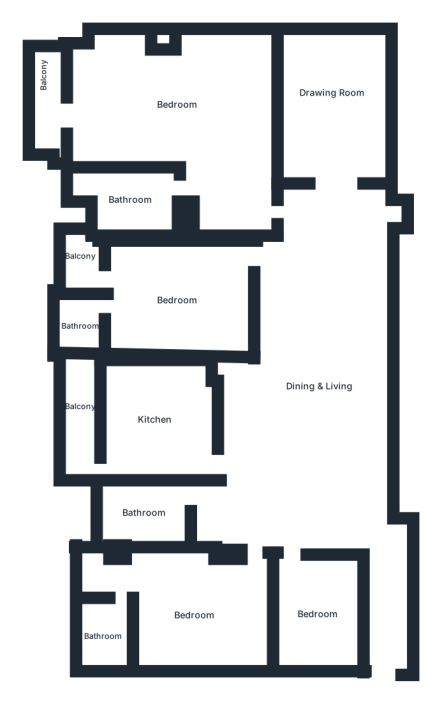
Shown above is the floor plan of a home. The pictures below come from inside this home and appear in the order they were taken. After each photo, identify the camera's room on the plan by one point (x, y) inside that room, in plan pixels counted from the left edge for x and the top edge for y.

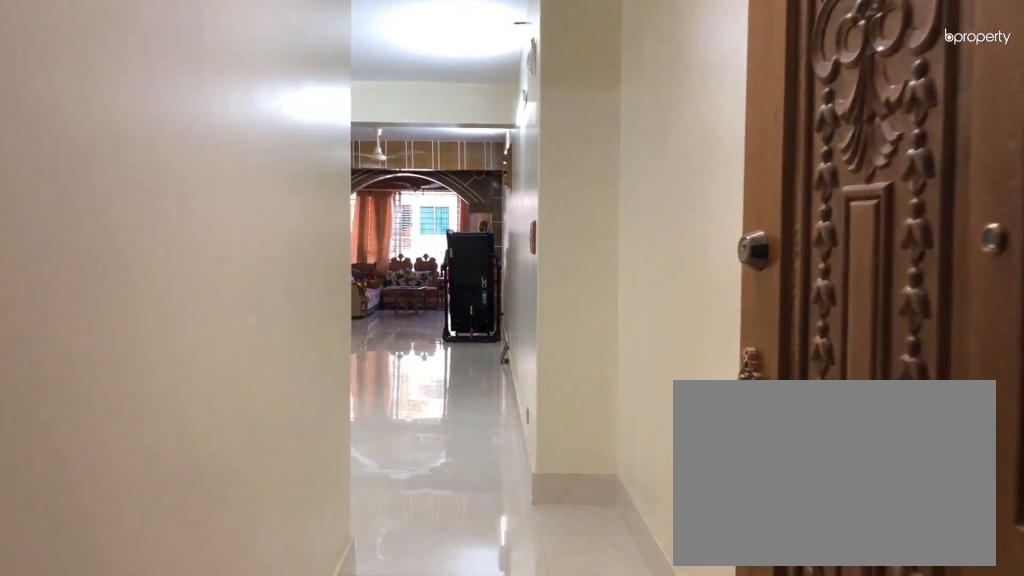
(390, 604)
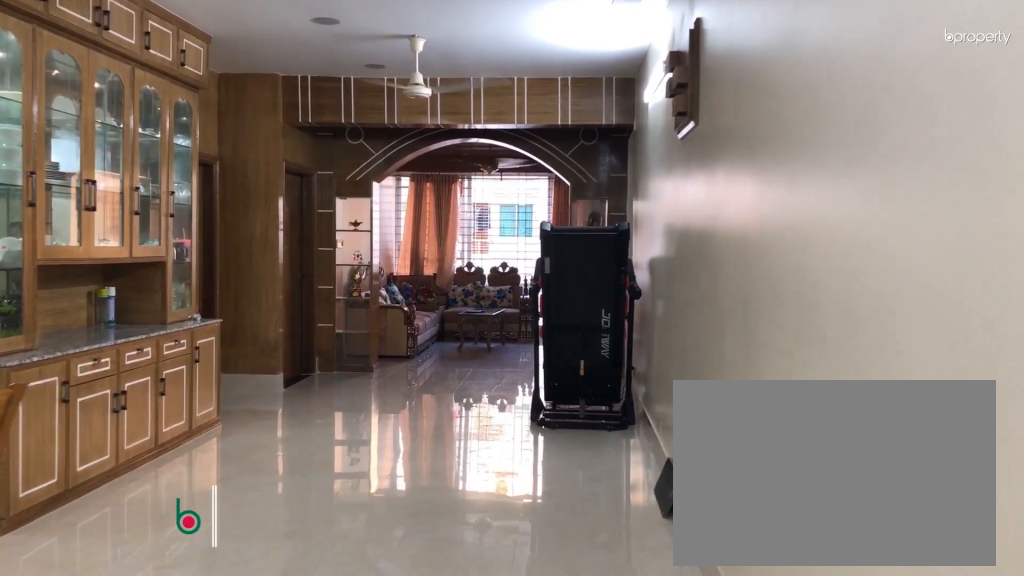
(329, 434)
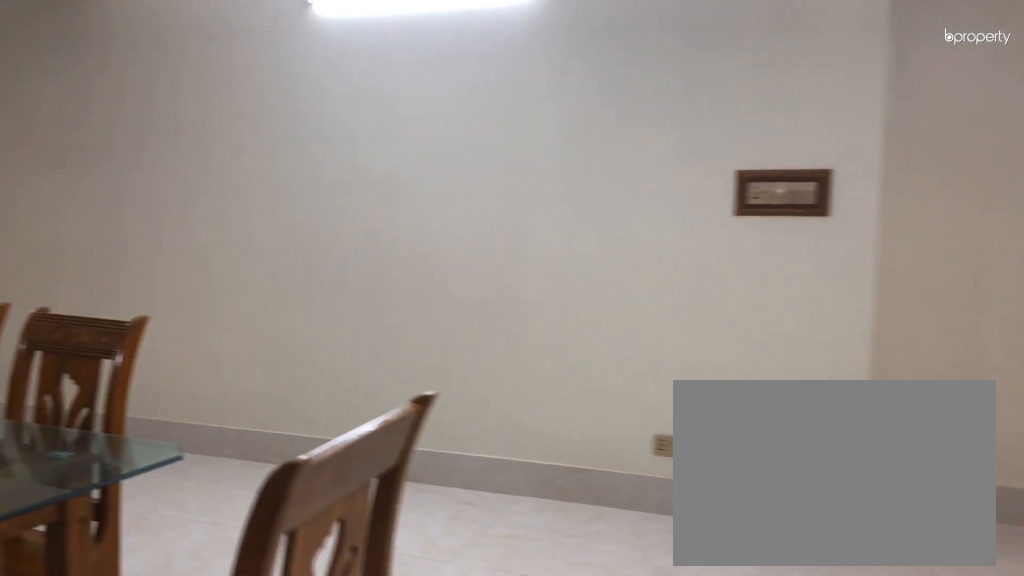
(299, 496)
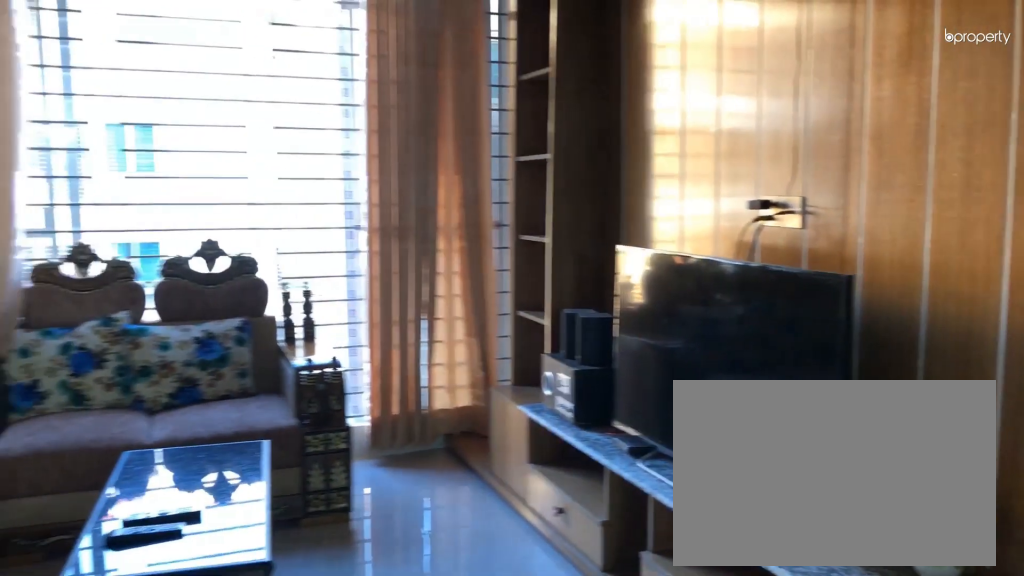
(335, 104)
